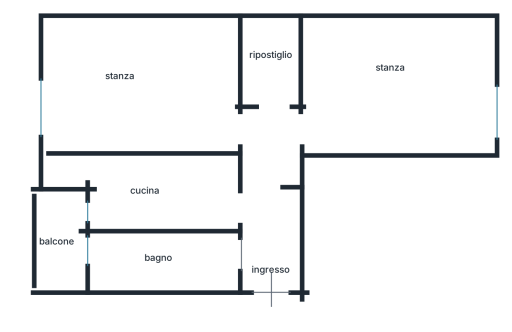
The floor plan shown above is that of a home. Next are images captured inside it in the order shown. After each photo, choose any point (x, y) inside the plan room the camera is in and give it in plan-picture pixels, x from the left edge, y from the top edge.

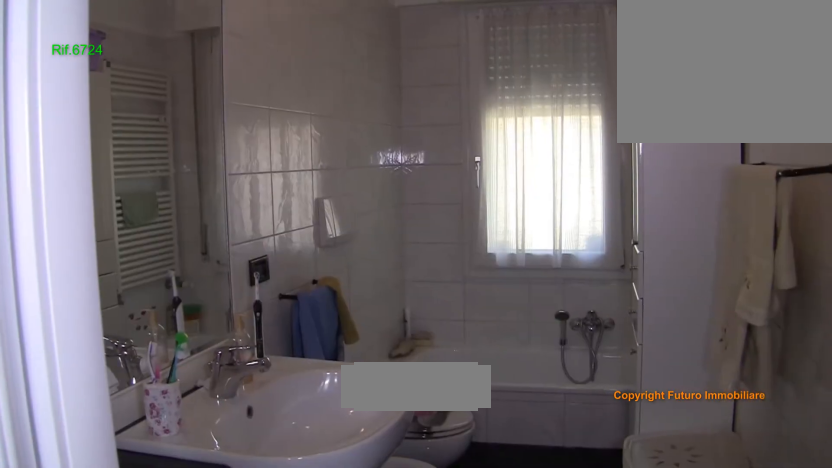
(171, 260)
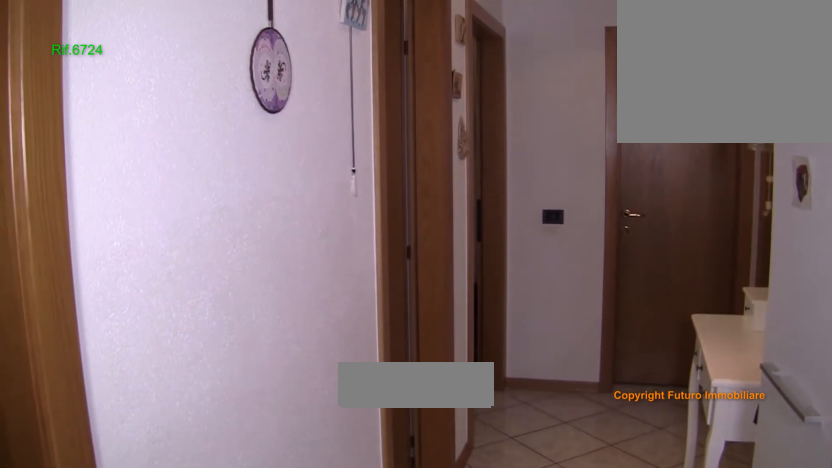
(270, 188)
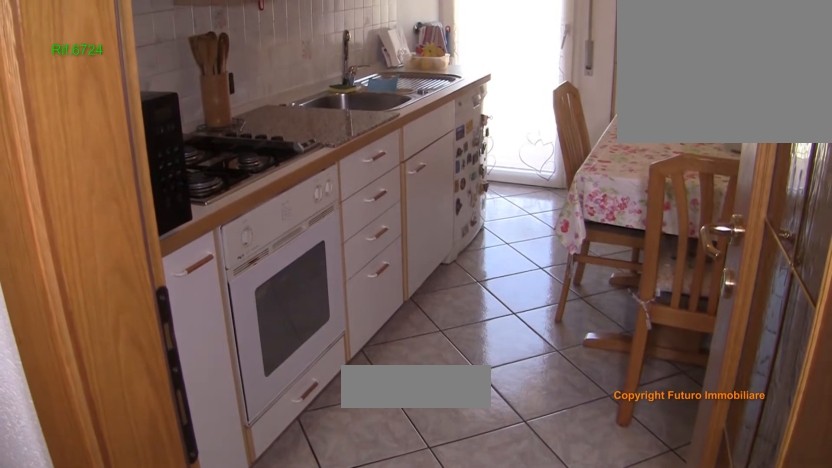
(166, 193)
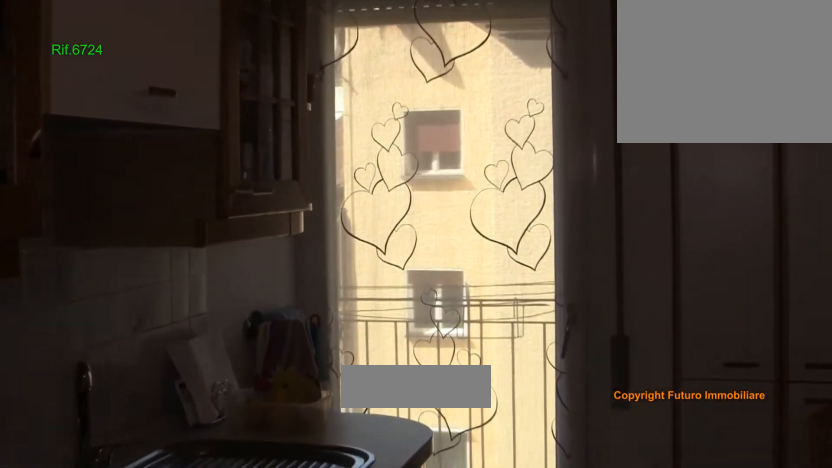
(166, 193)
